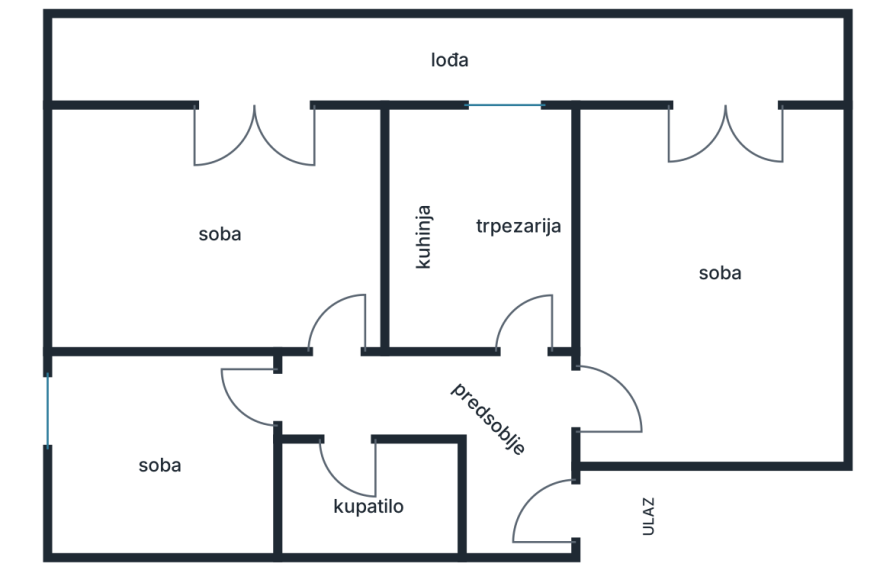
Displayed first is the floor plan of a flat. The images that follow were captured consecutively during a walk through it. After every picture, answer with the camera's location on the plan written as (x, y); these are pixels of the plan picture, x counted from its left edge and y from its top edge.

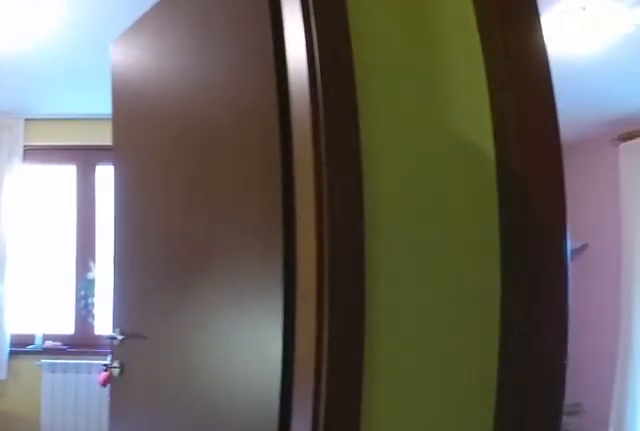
(380, 396)
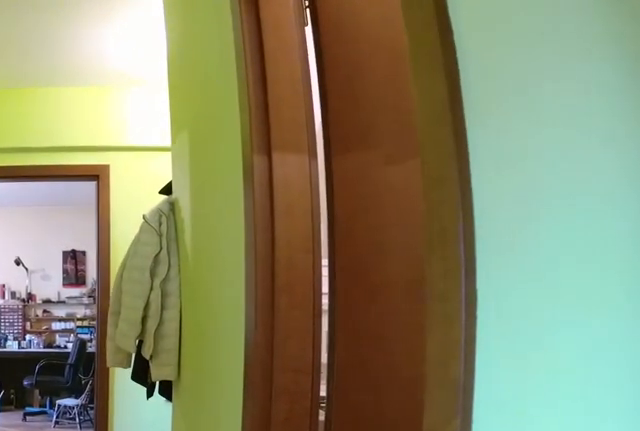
(272, 396)
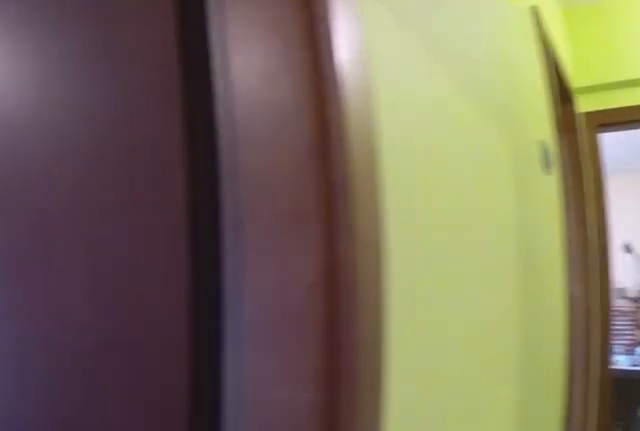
(294, 392)
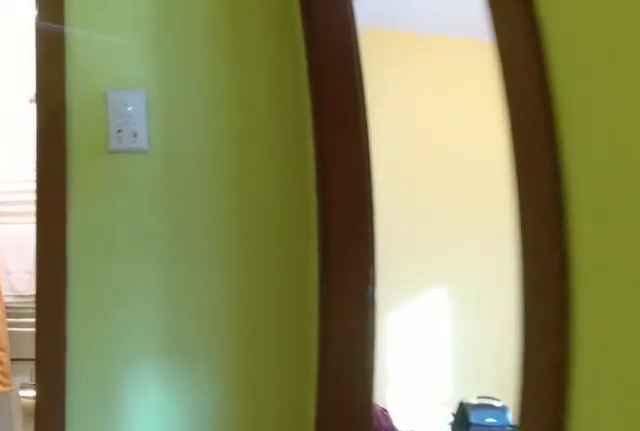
(344, 306)
